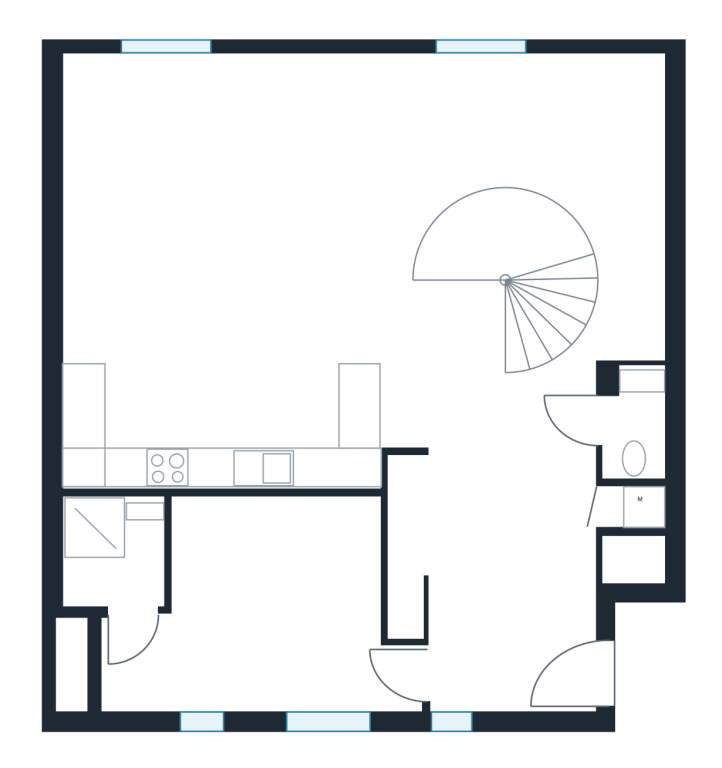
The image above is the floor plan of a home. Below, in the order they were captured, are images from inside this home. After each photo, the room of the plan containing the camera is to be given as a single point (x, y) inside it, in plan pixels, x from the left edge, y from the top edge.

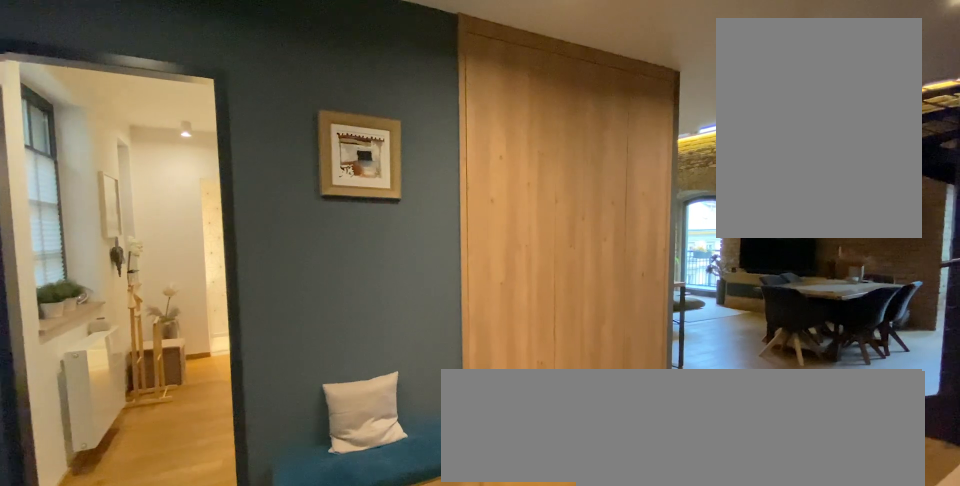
(517, 592)
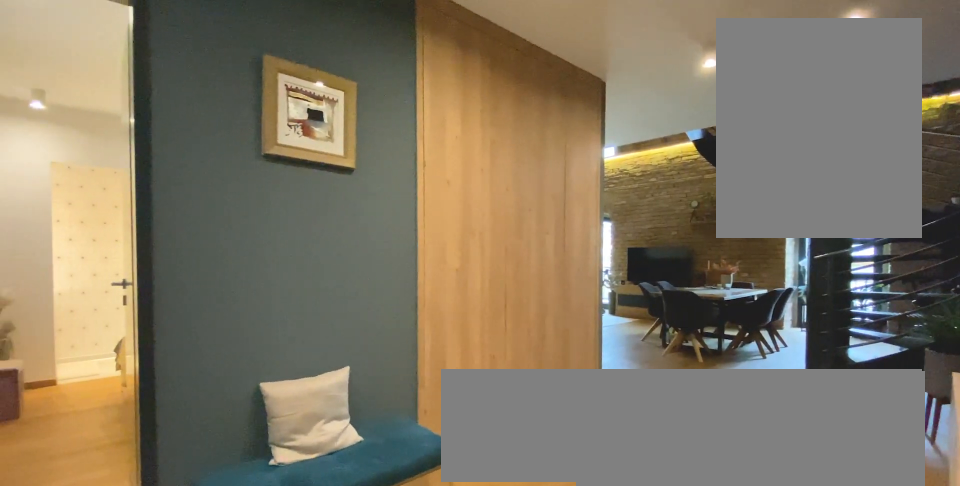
(517, 592)
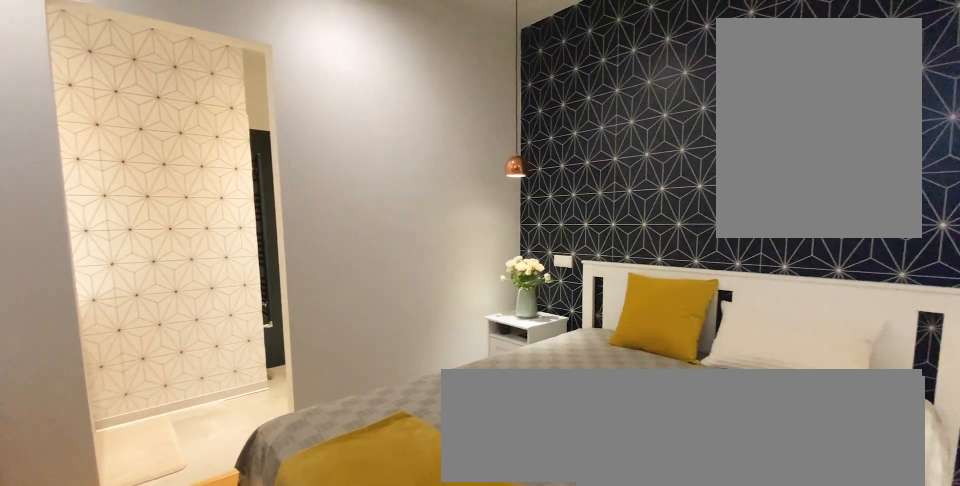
(269, 592)
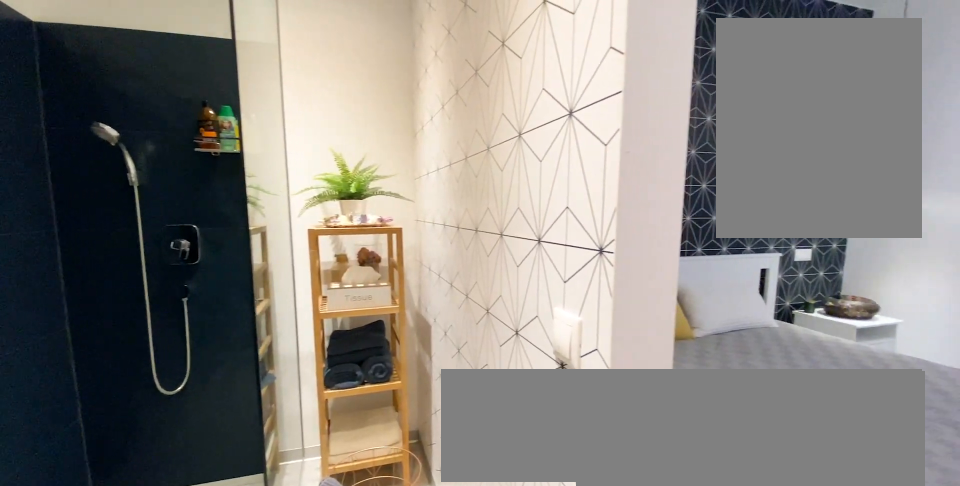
(122, 592)
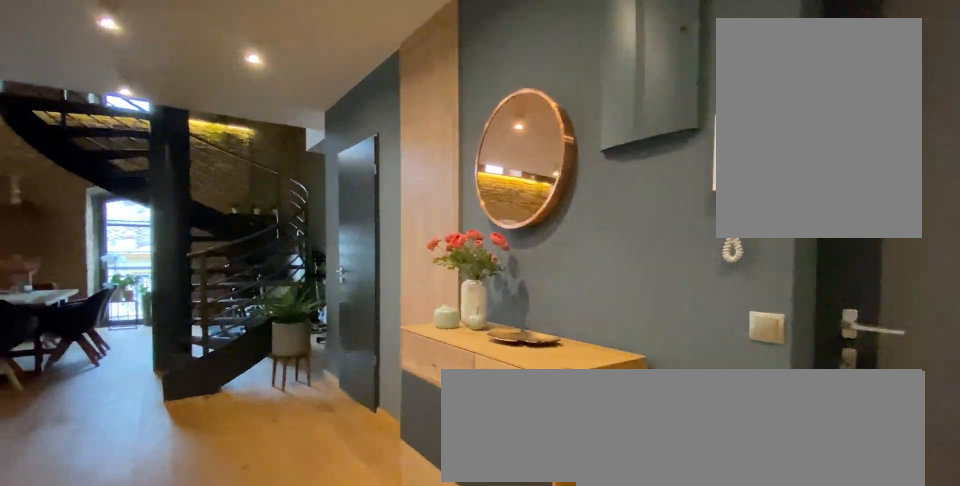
(517, 592)
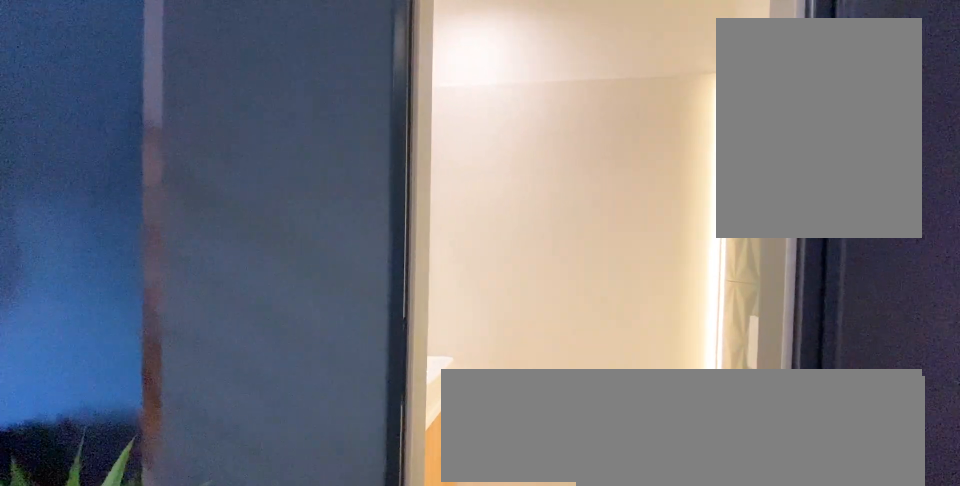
(633, 431)
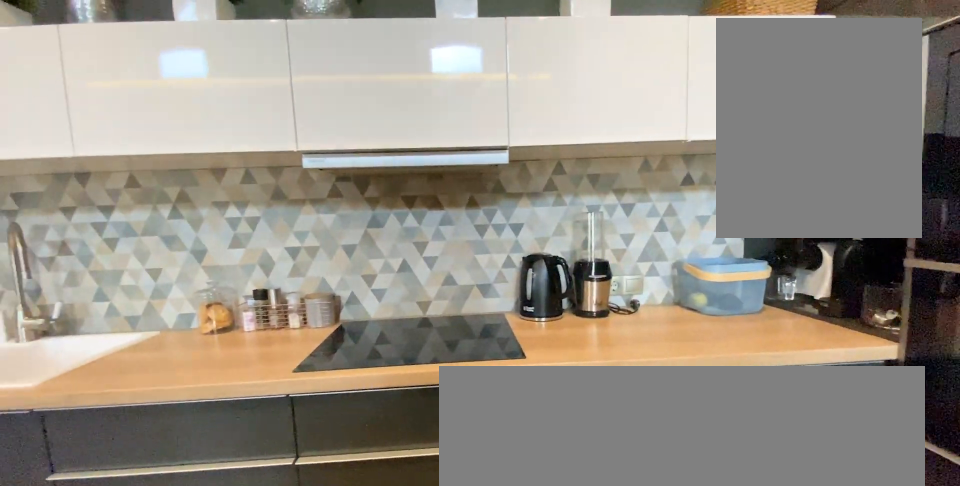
(267, 267)
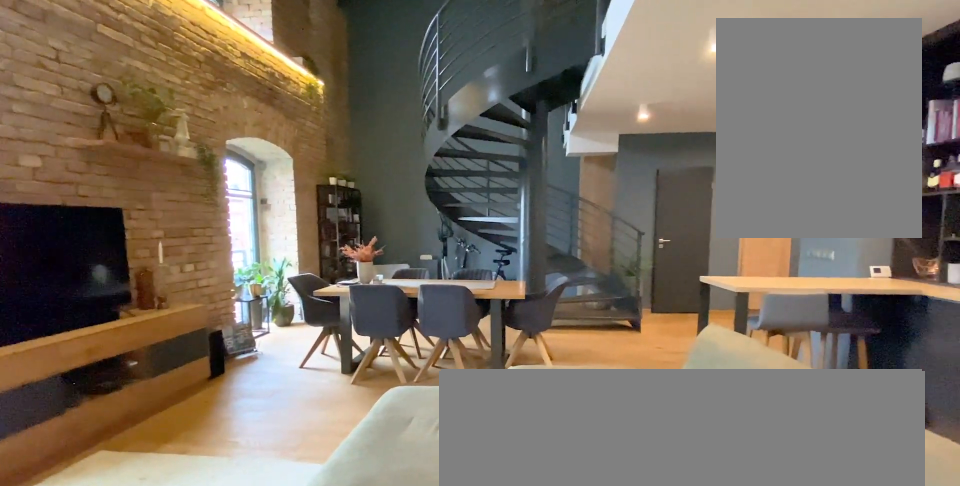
(267, 267)
